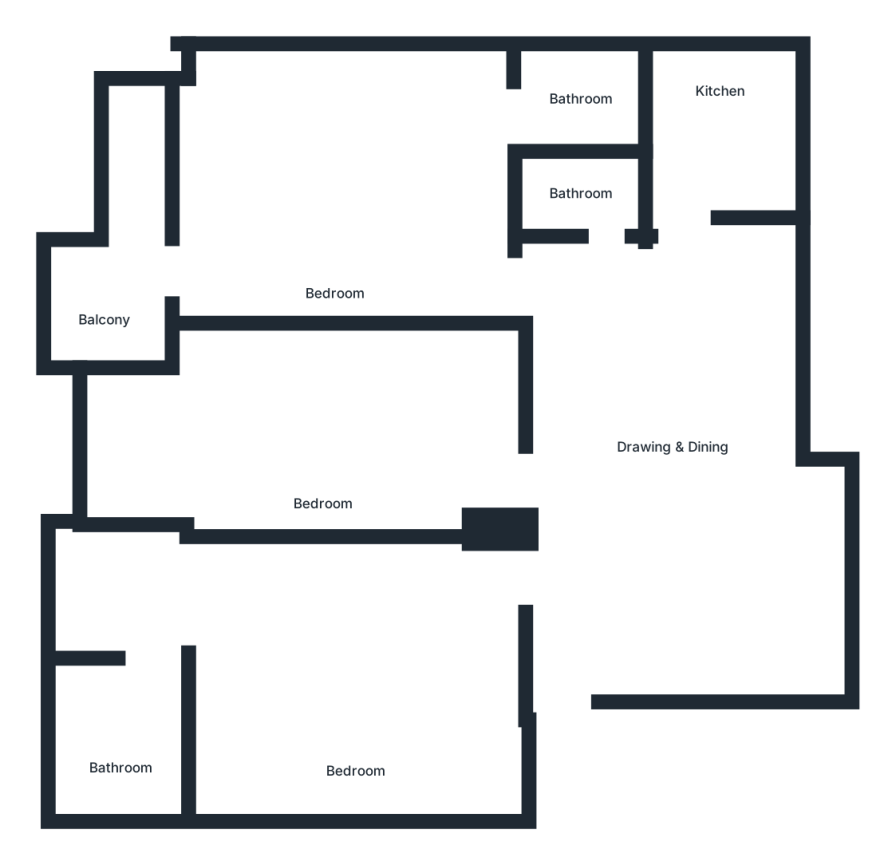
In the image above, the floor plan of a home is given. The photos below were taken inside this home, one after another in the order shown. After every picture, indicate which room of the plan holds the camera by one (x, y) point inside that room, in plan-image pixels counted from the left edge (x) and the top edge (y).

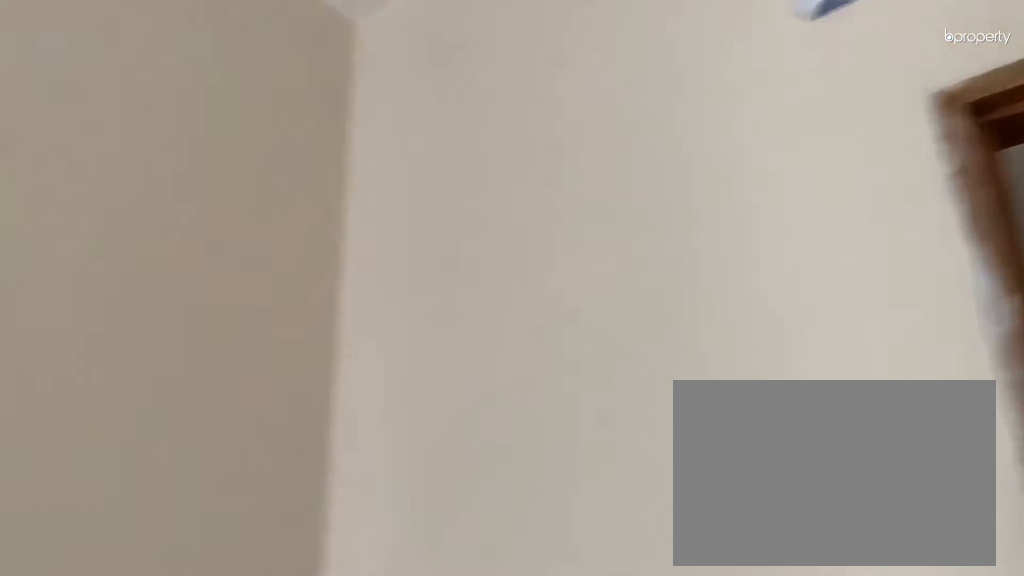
(338, 427)
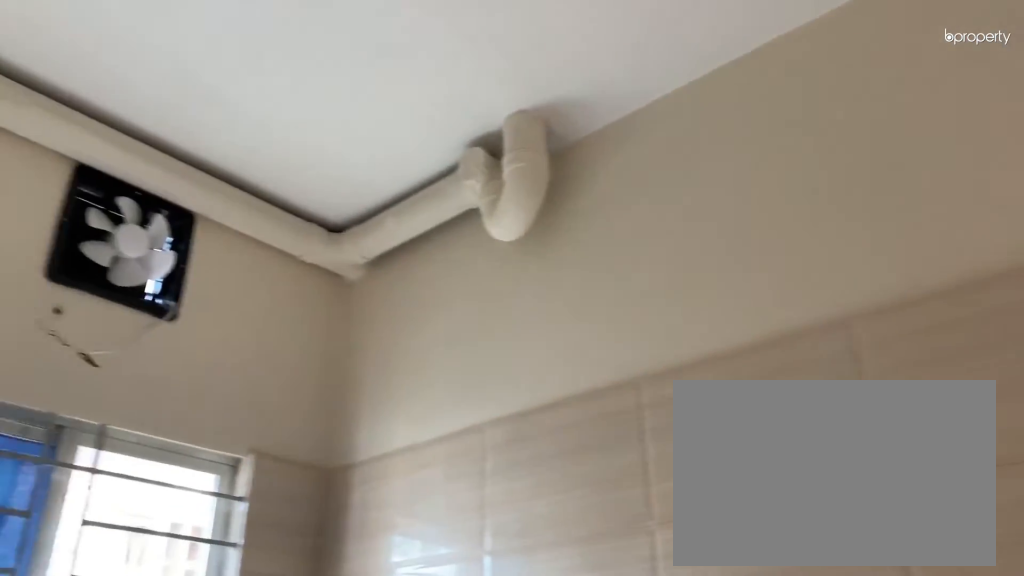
(720, 103)
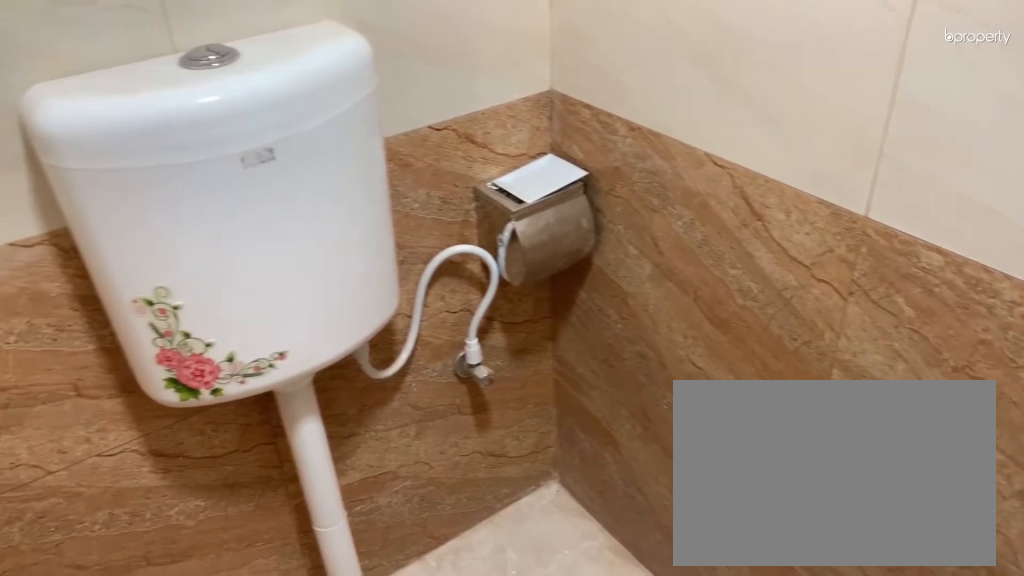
(579, 192)
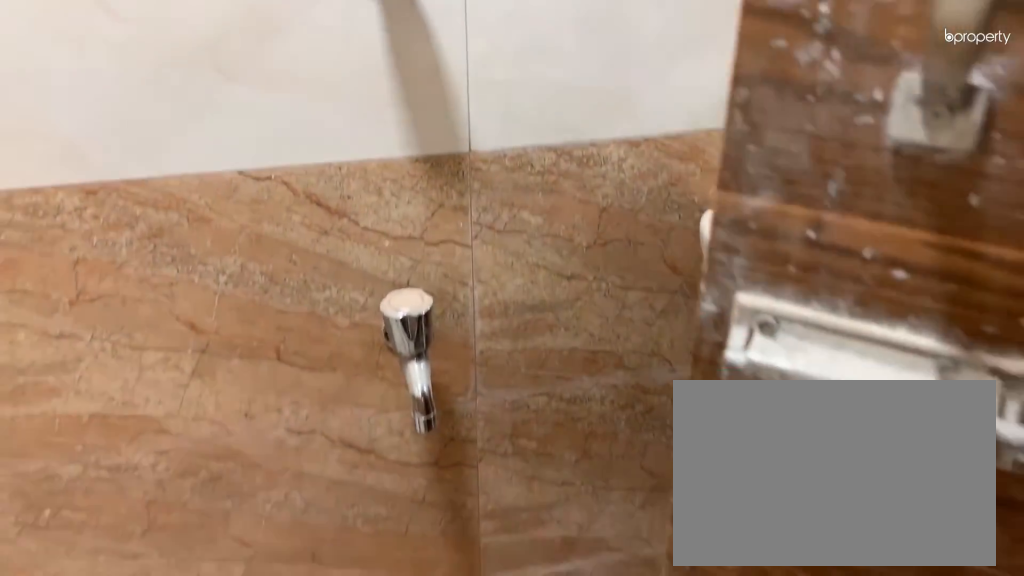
(579, 192)
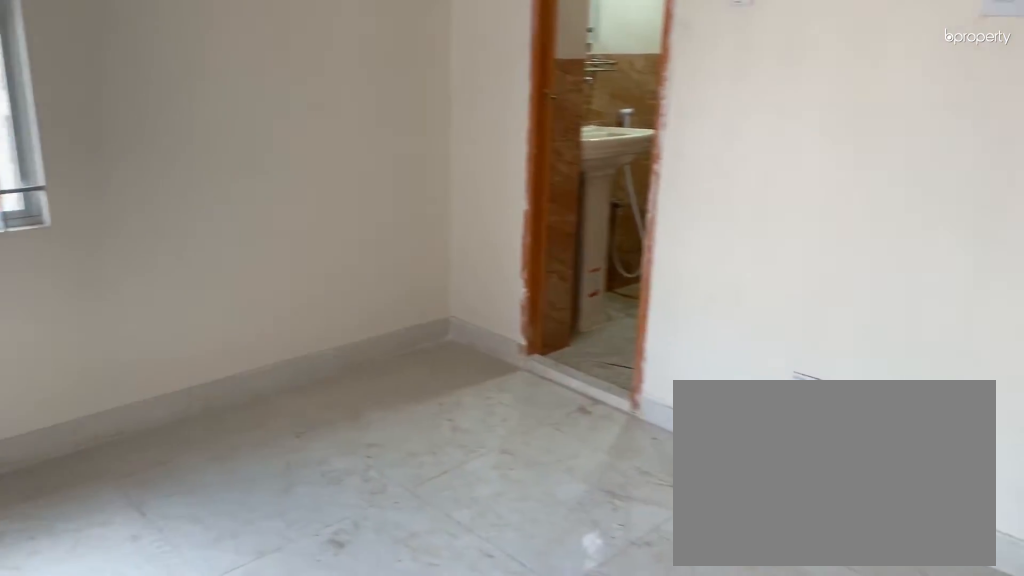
(335, 201)
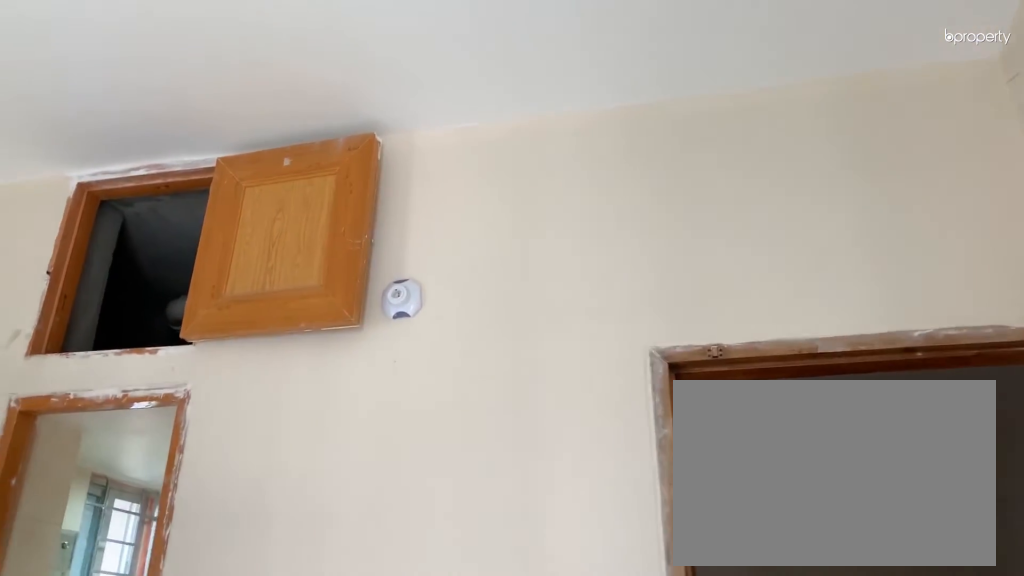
(335, 201)
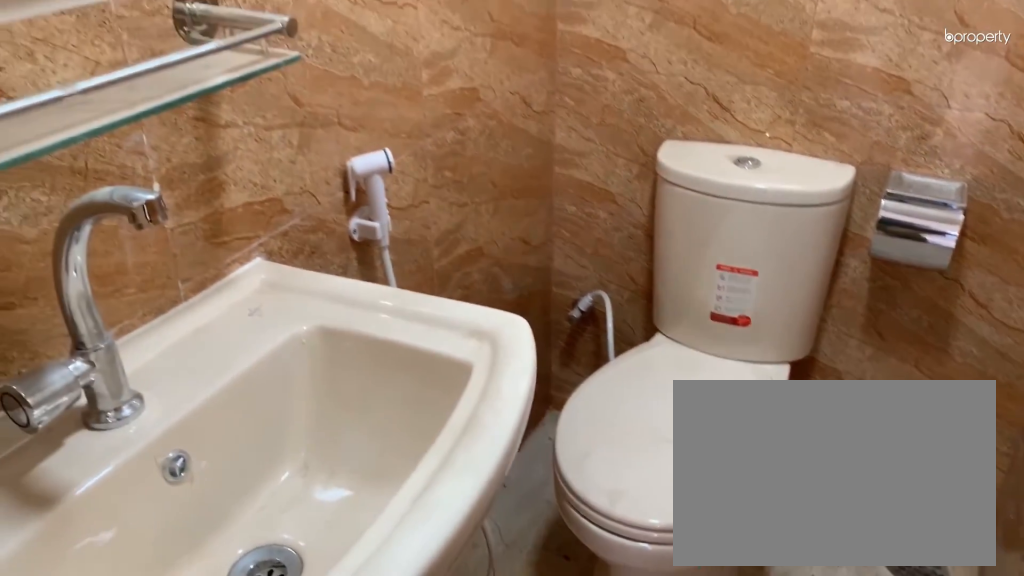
(586, 94)
